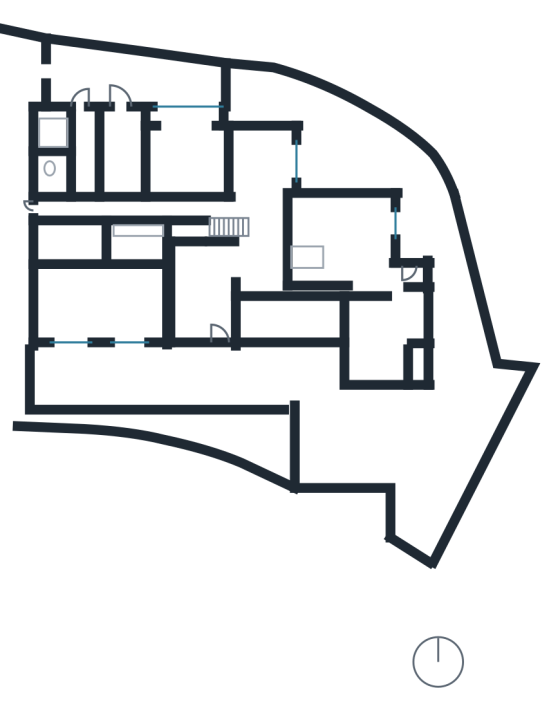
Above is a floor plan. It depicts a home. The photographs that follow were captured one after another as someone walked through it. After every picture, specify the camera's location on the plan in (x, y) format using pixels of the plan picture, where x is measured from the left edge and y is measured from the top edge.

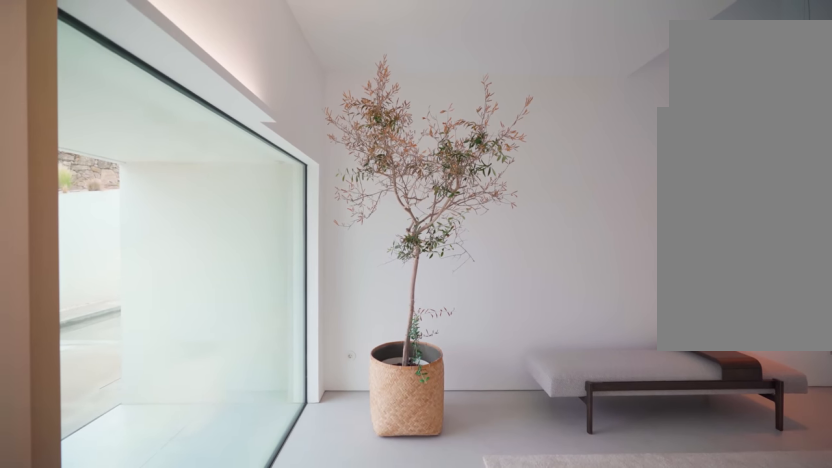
(219, 328)
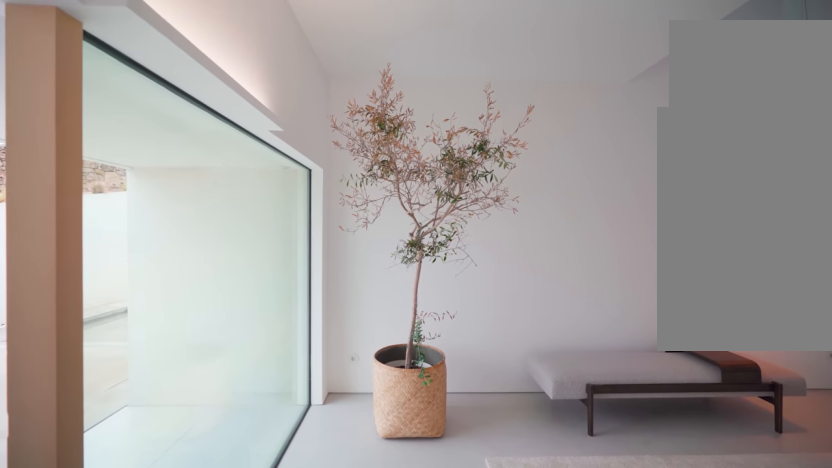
(219, 328)
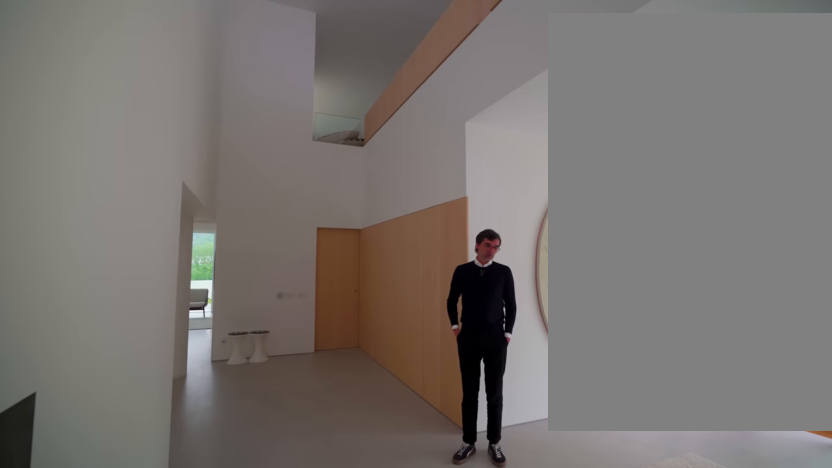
(190, 259)
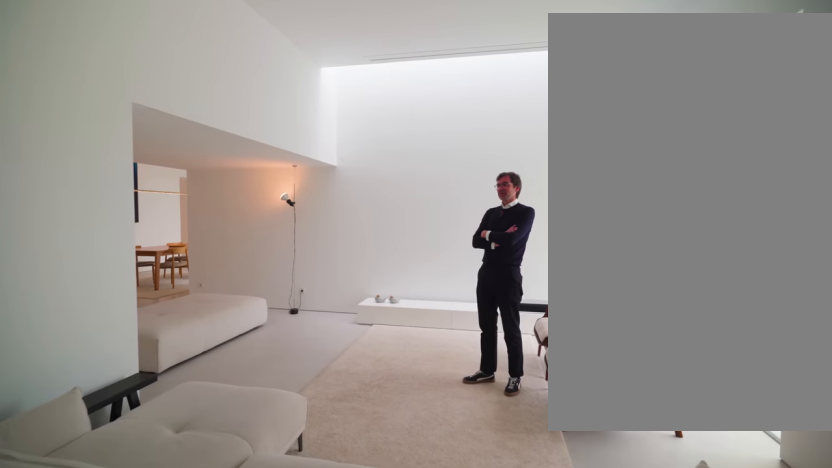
(358, 287)
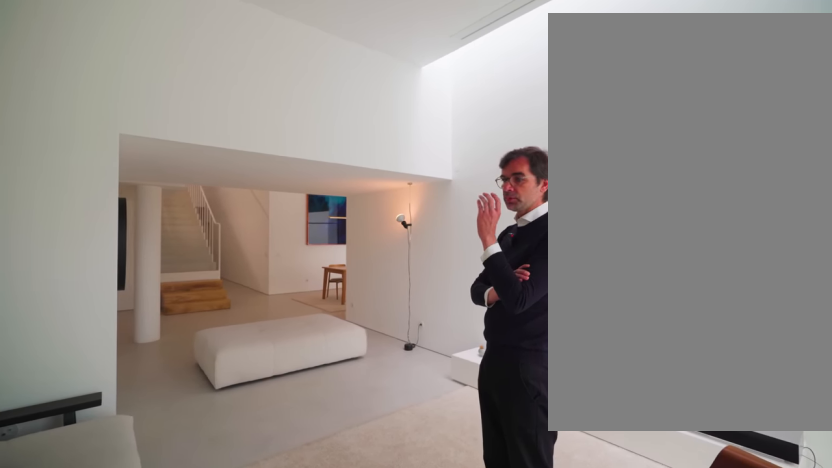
(379, 275)
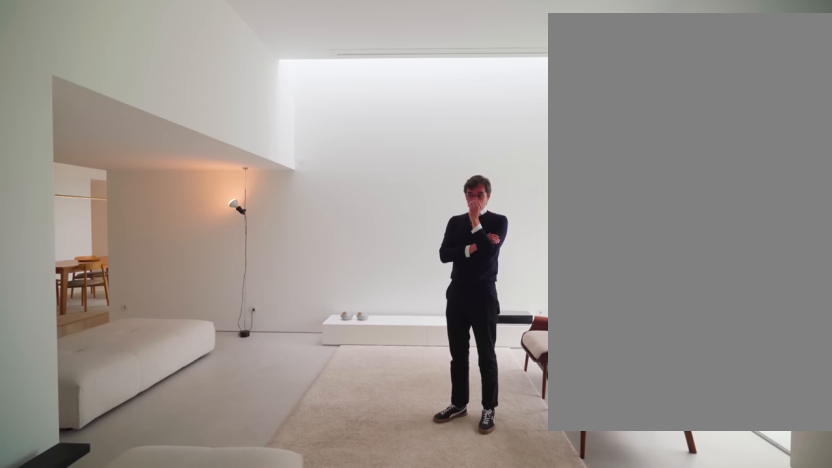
(363, 249)
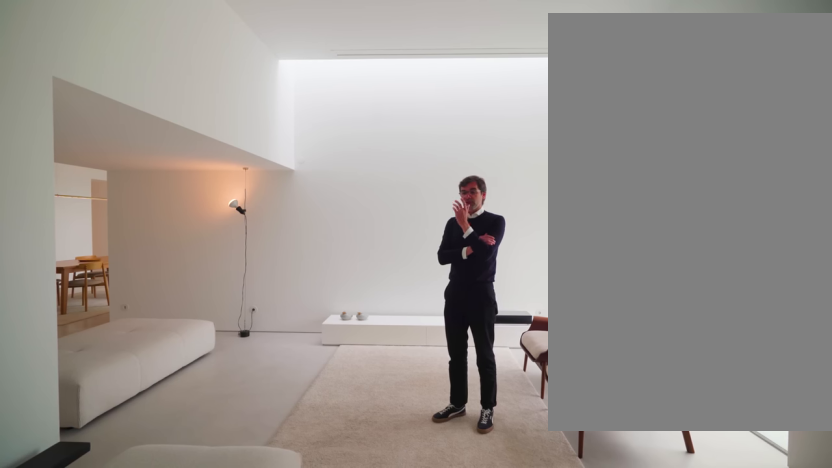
(363, 249)
